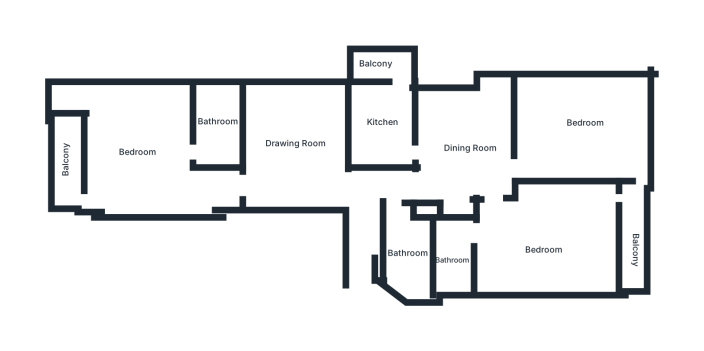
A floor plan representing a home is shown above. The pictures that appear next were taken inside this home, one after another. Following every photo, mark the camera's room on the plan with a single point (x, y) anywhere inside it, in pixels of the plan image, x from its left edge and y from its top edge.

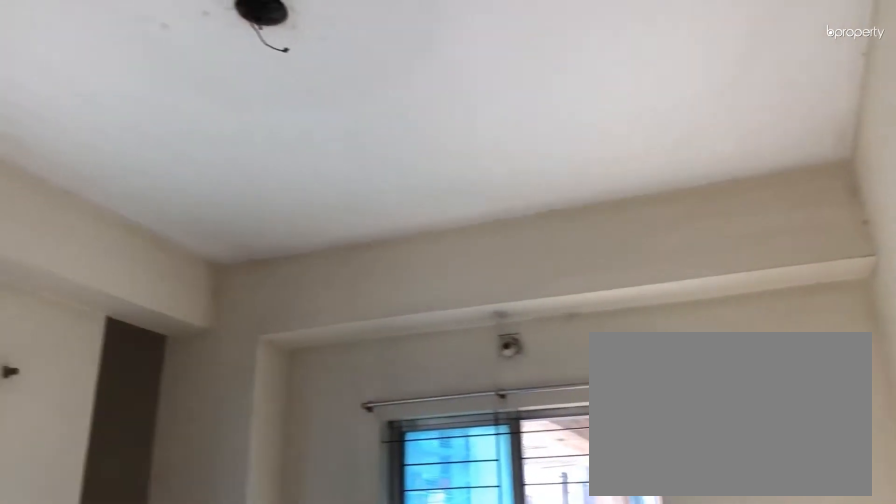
(139, 153)
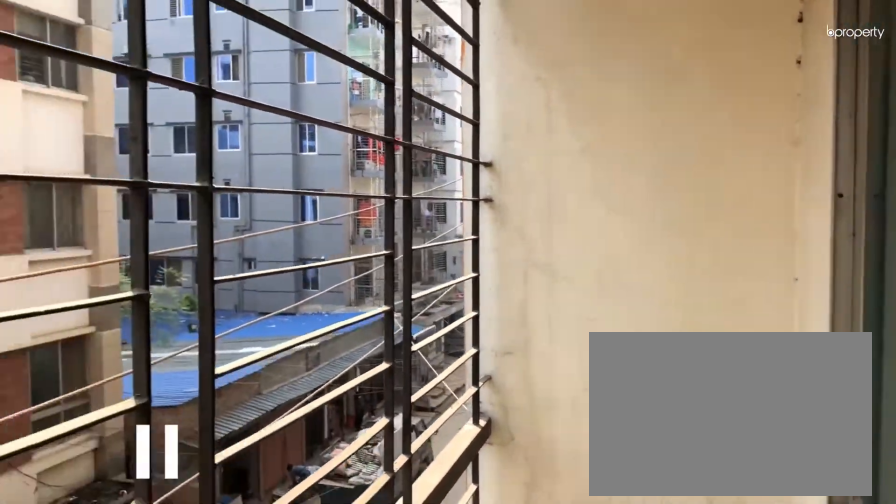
(68, 154)
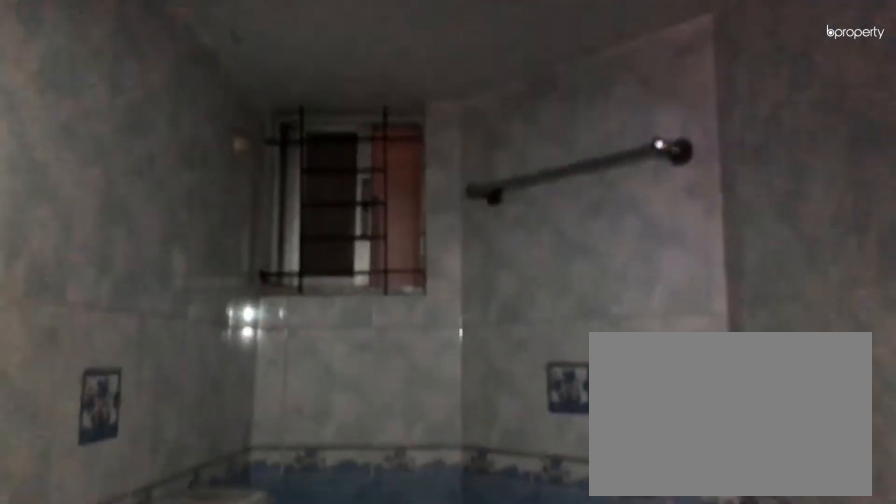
(406, 252)
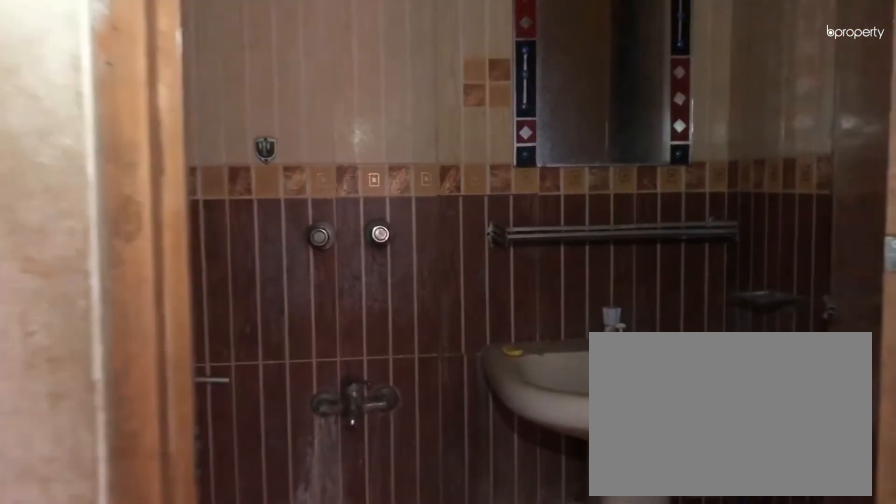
(455, 260)
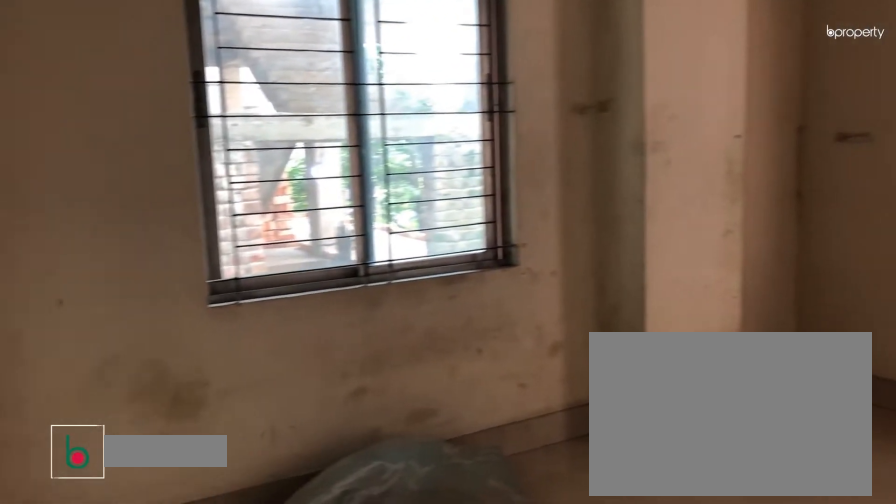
(584, 129)
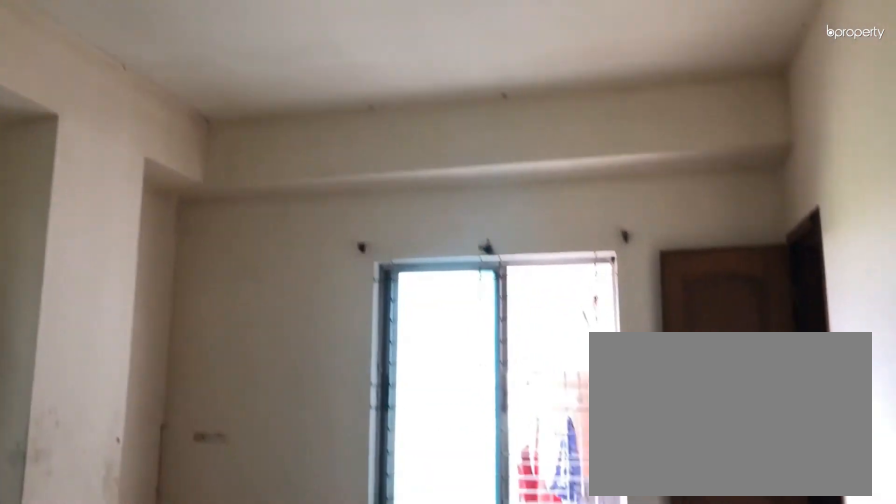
(584, 129)
